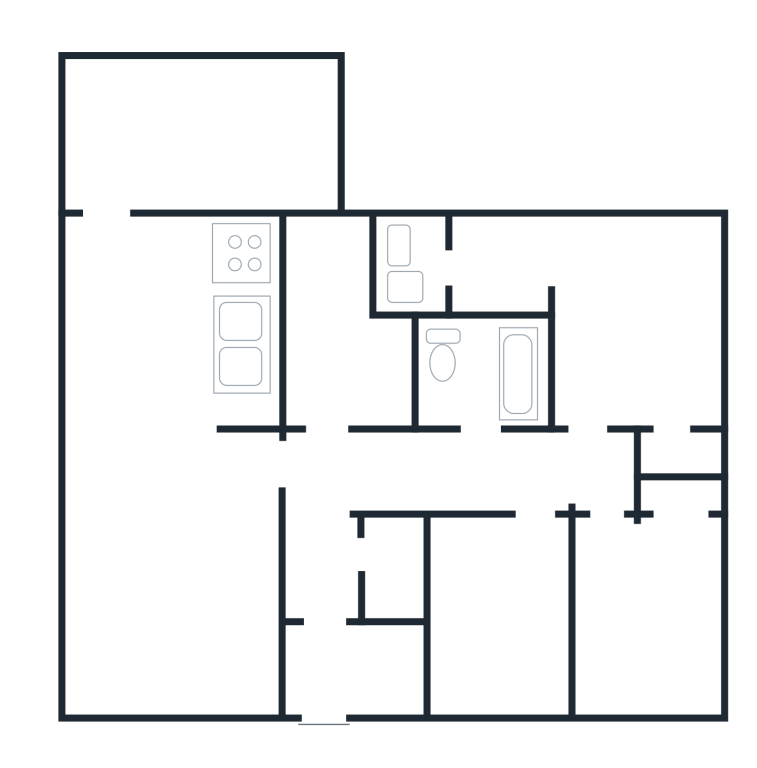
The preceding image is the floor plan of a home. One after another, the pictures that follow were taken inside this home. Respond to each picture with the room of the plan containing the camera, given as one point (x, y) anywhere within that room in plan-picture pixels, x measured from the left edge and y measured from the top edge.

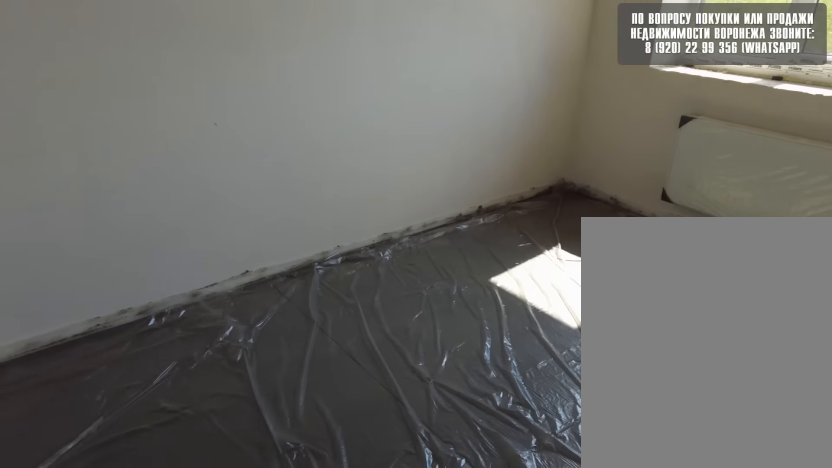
(627, 578)
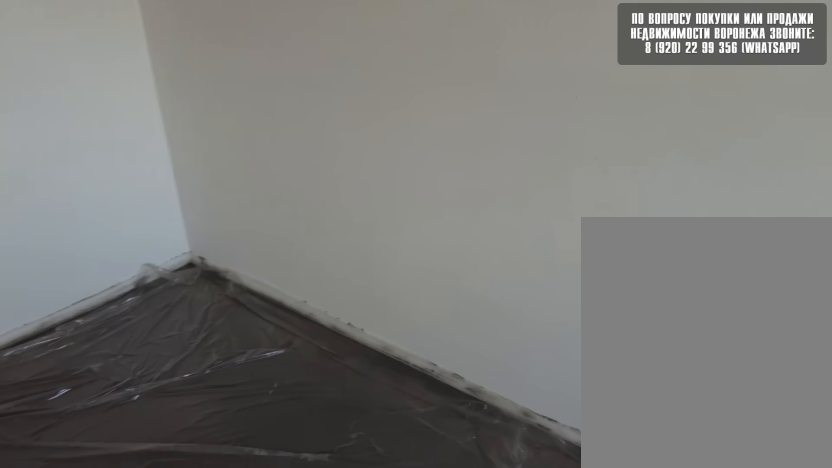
(628, 606)
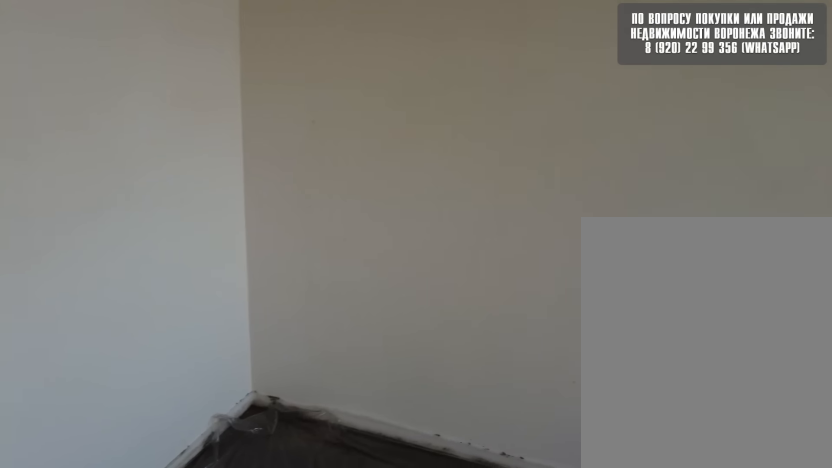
(628, 609)
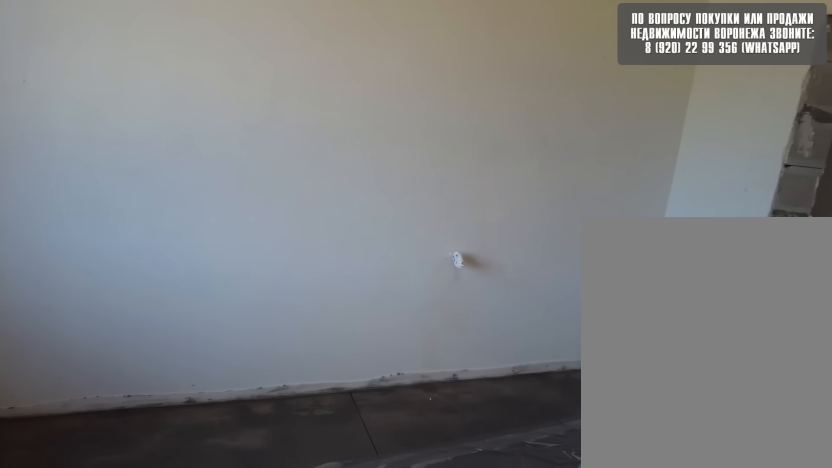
(623, 417)
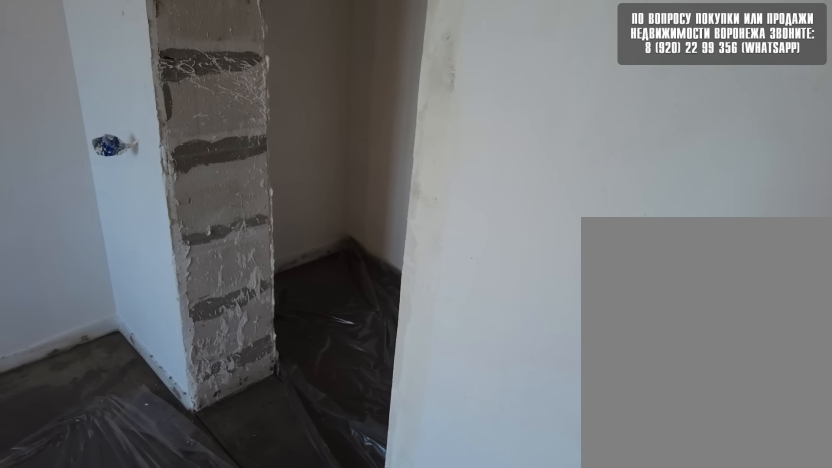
(623, 417)
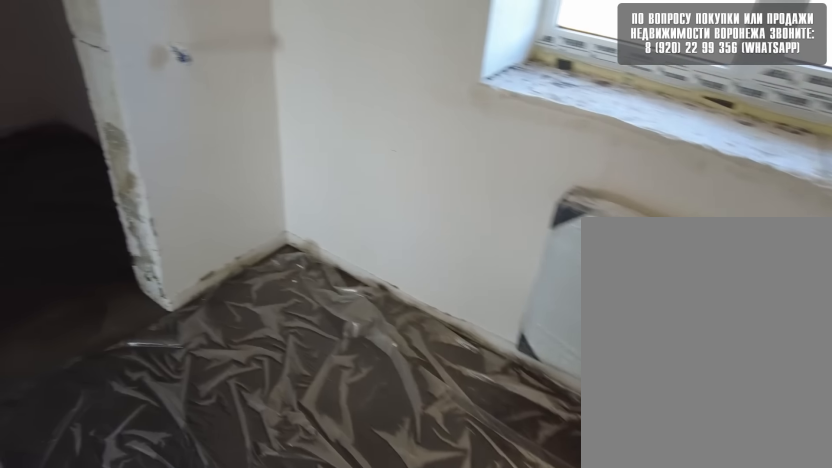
(618, 402)
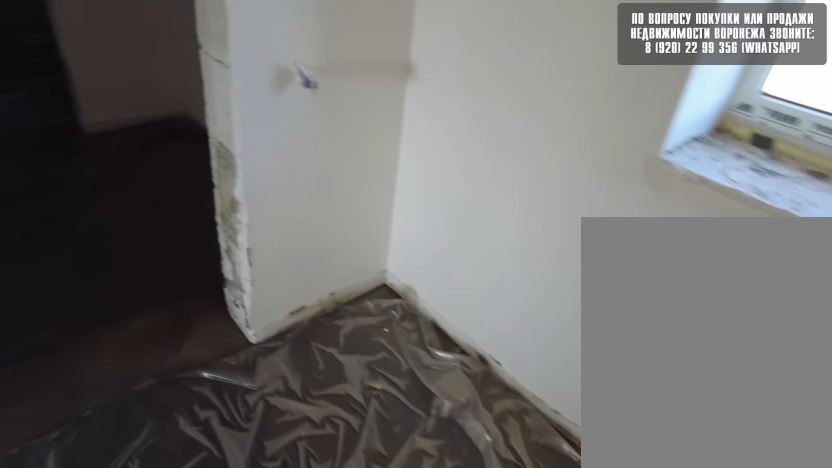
(609, 370)
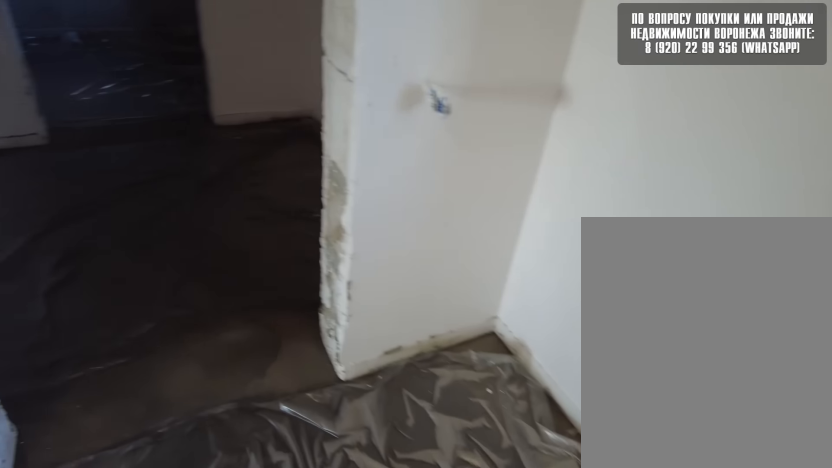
(593, 336)
